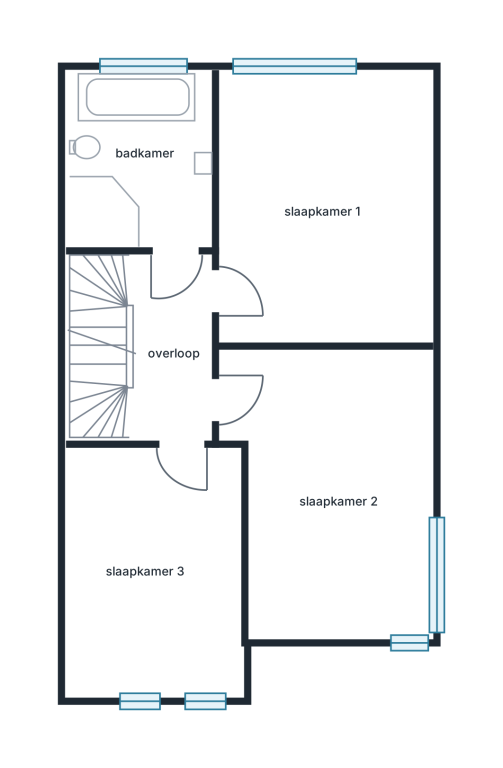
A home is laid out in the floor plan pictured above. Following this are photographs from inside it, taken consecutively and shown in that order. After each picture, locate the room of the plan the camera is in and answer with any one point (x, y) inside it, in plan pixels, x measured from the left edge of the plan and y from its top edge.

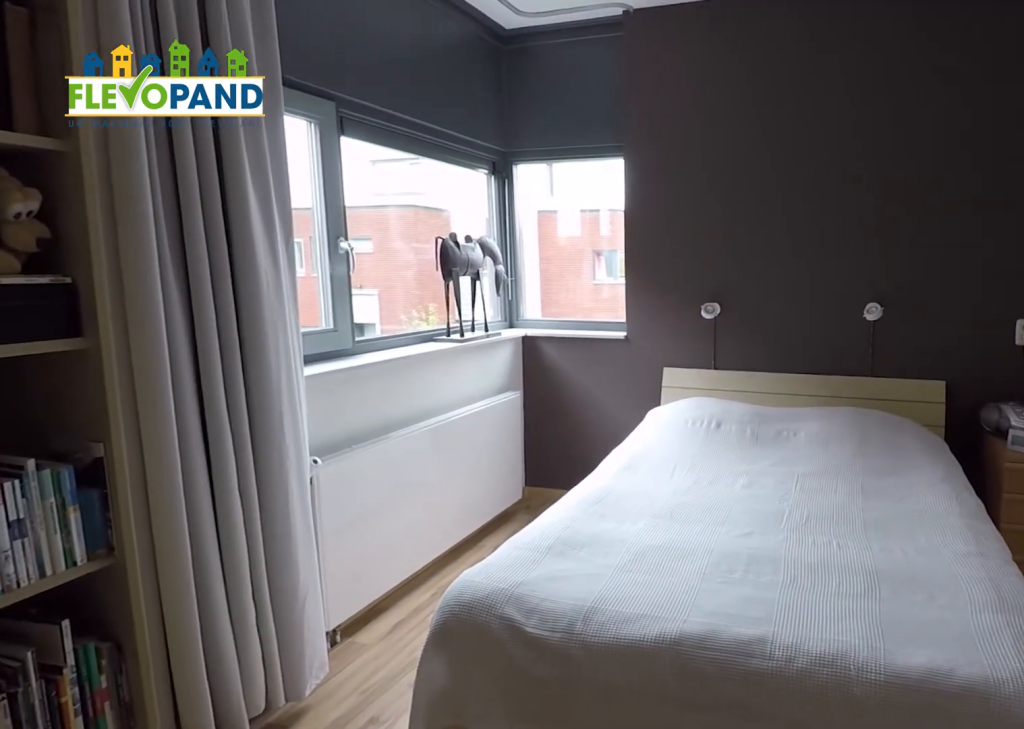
(338, 491)
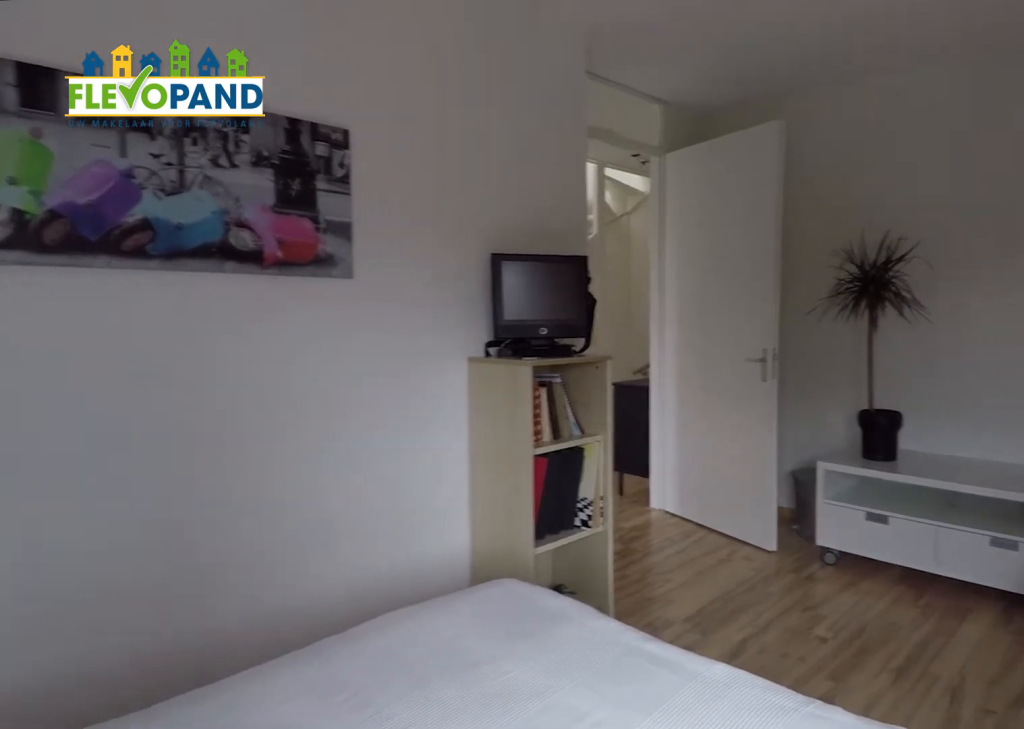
(338, 491)
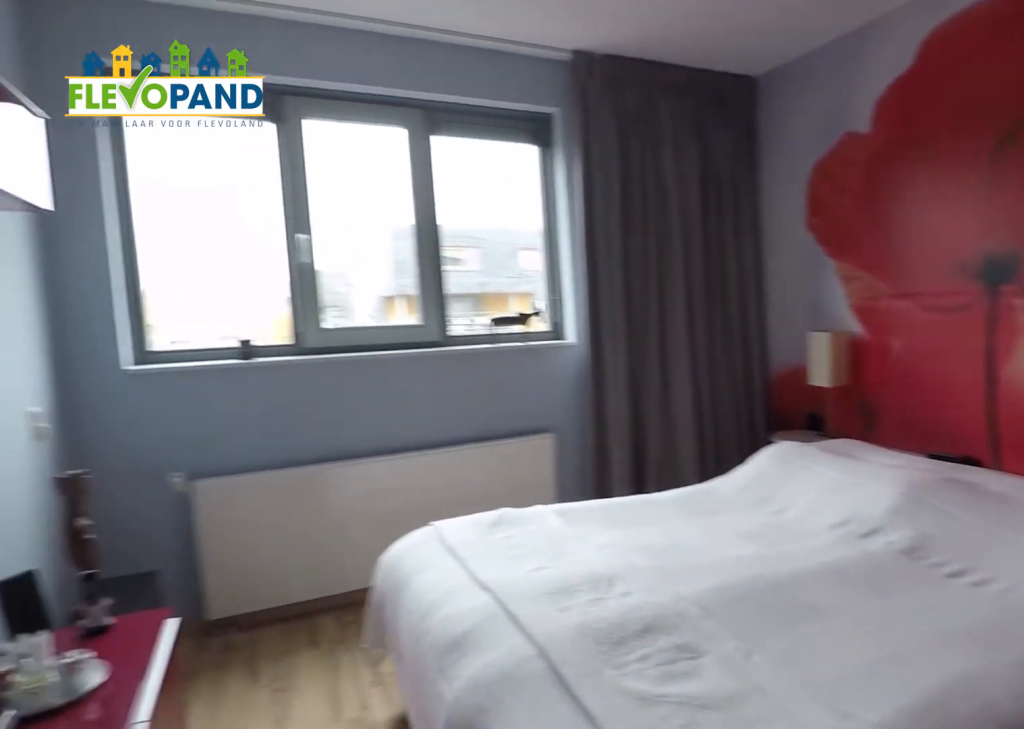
(329, 206)
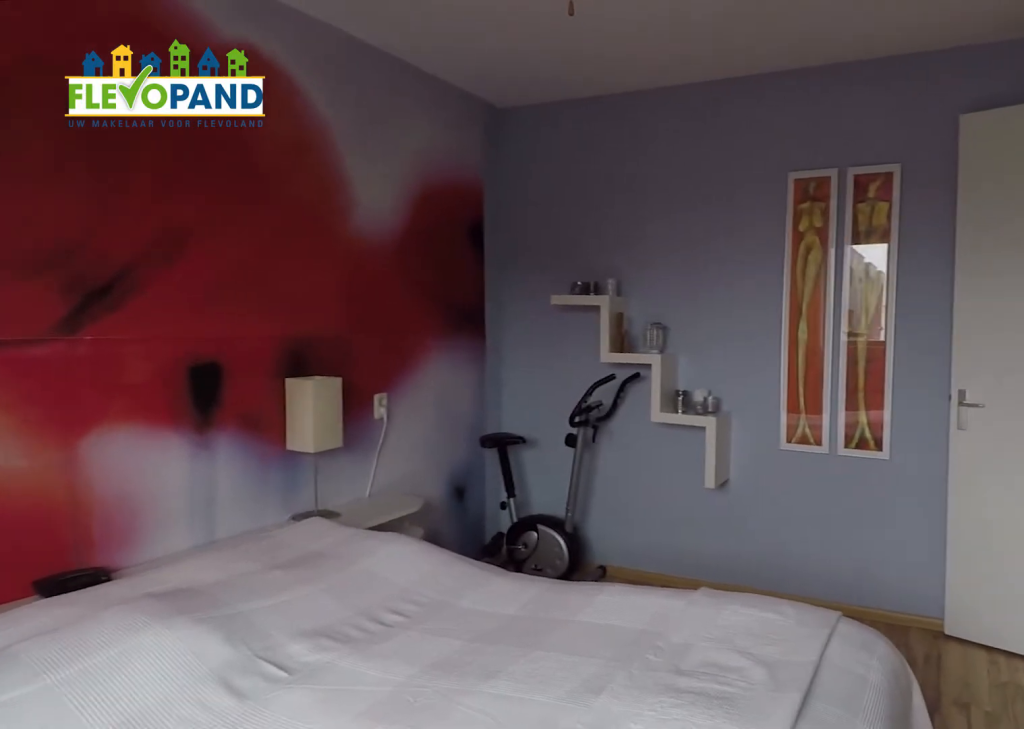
(329, 206)
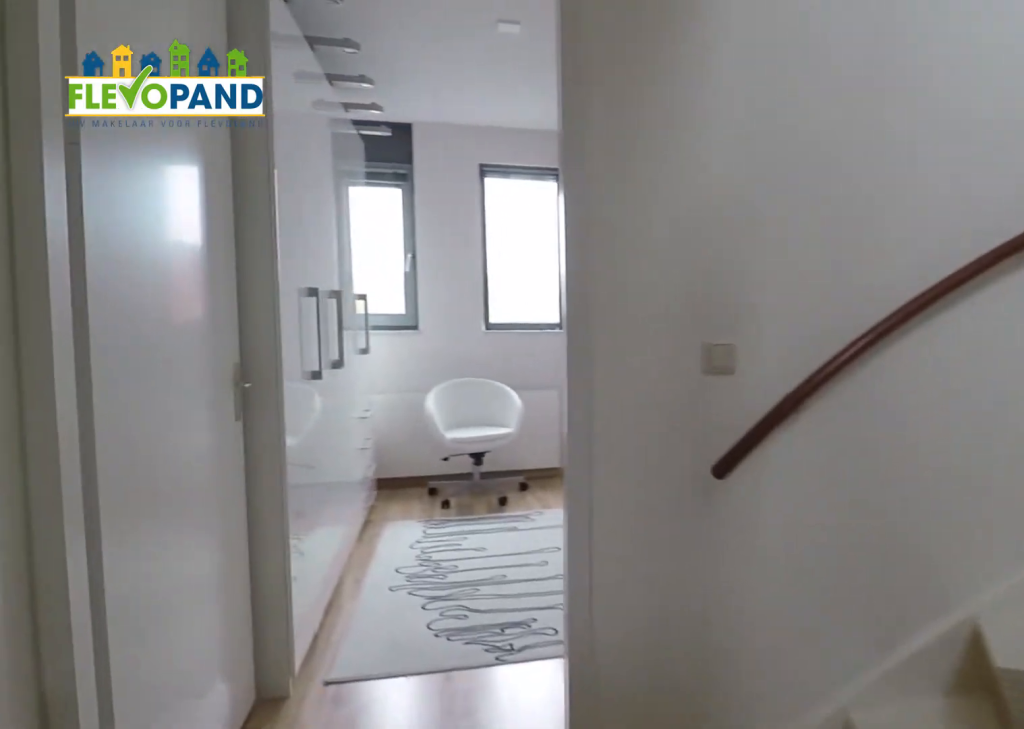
(175, 355)
